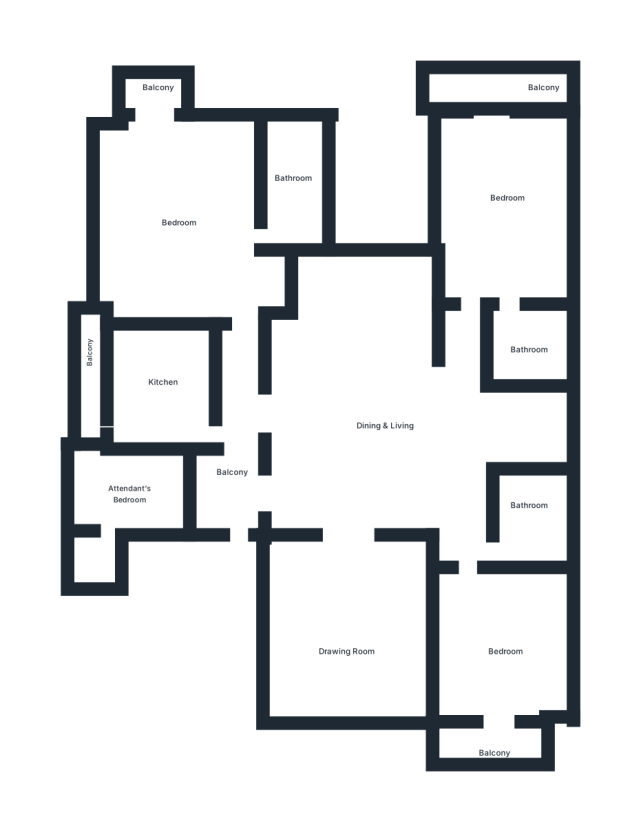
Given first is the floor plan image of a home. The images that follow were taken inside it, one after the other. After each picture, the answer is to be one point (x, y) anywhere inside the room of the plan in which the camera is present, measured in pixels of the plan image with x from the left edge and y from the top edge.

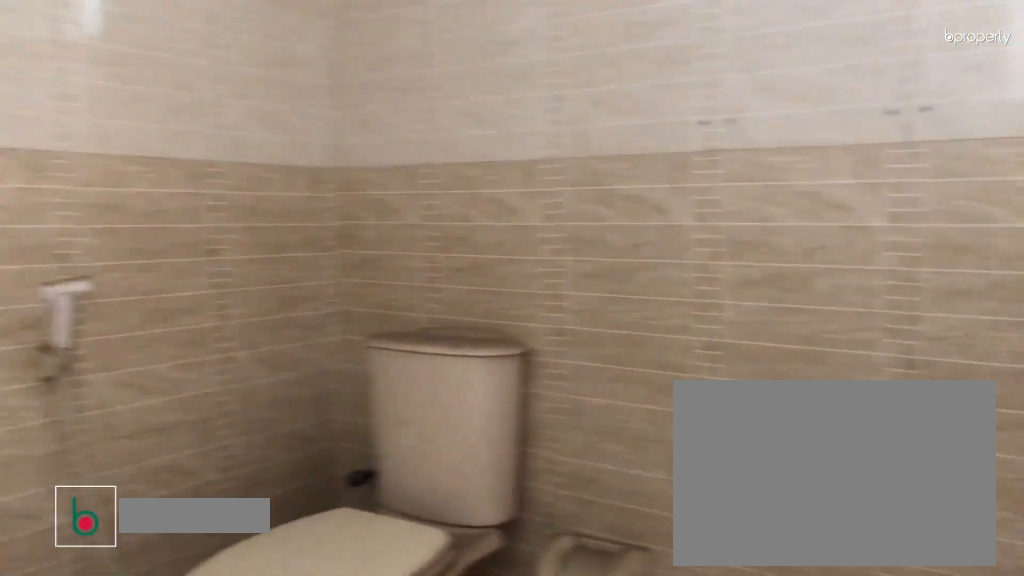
(530, 518)
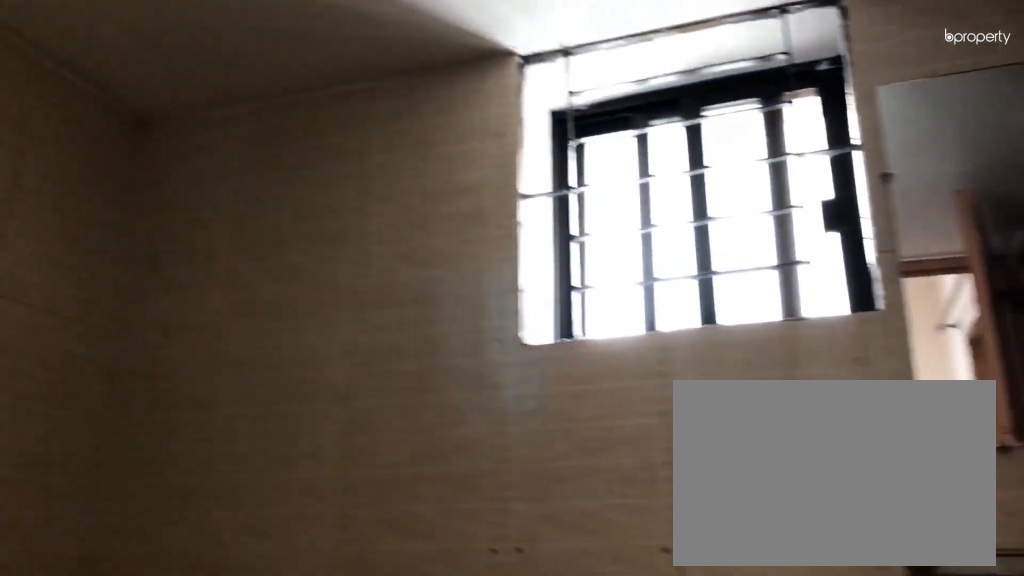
(530, 518)
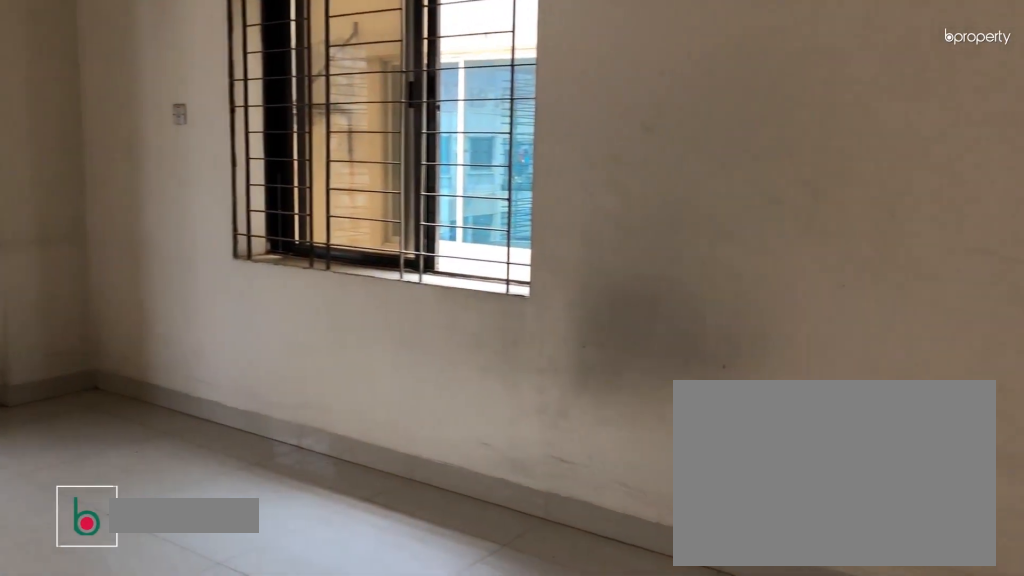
(505, 197)
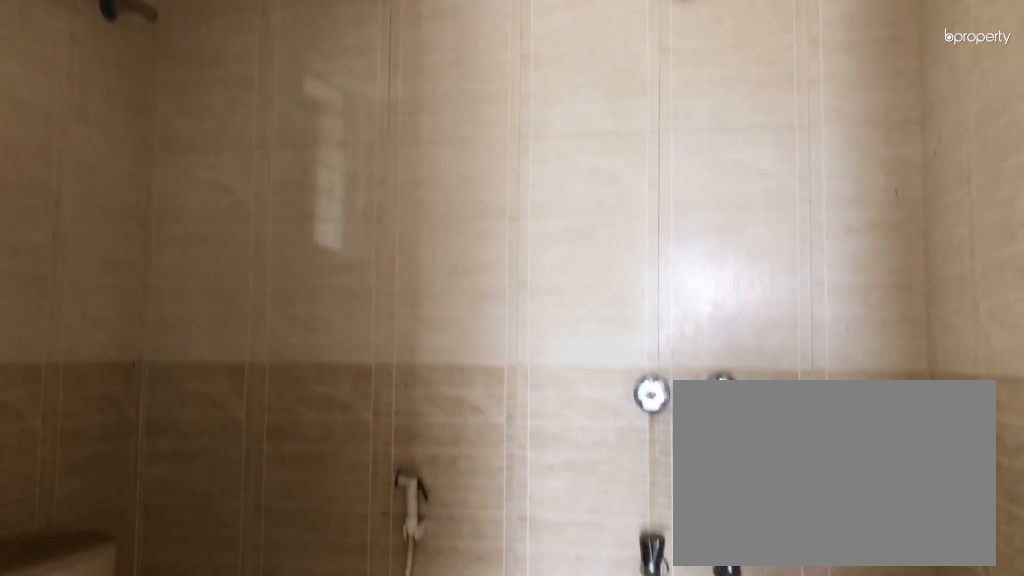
(529, 354)
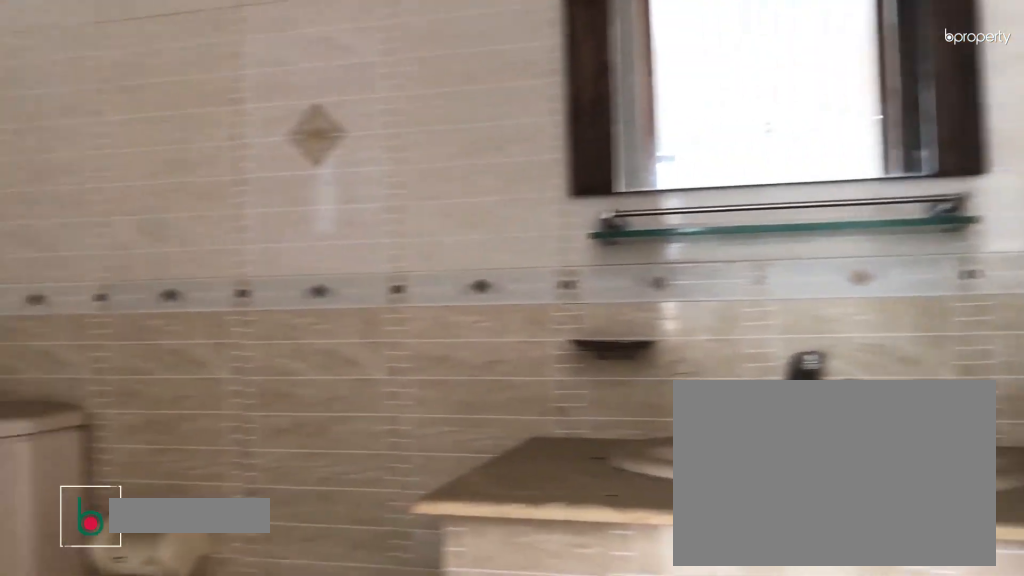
(292, 179)
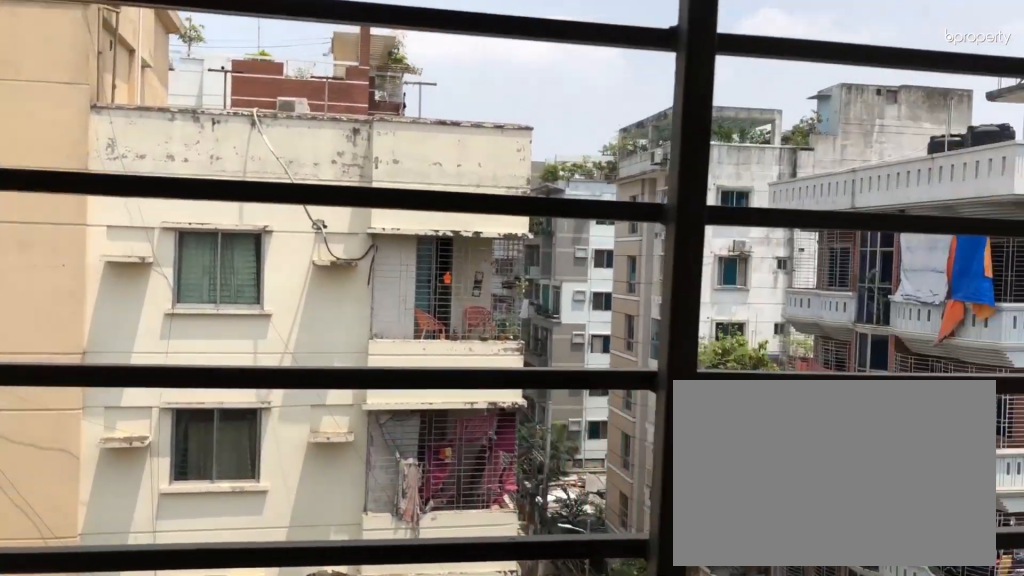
(152, 98)
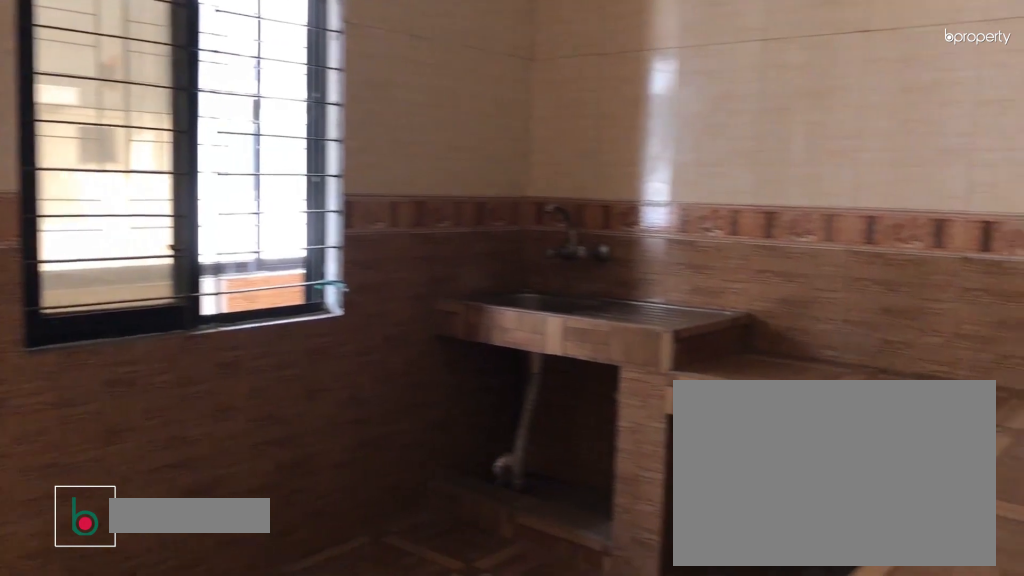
(162, 393)
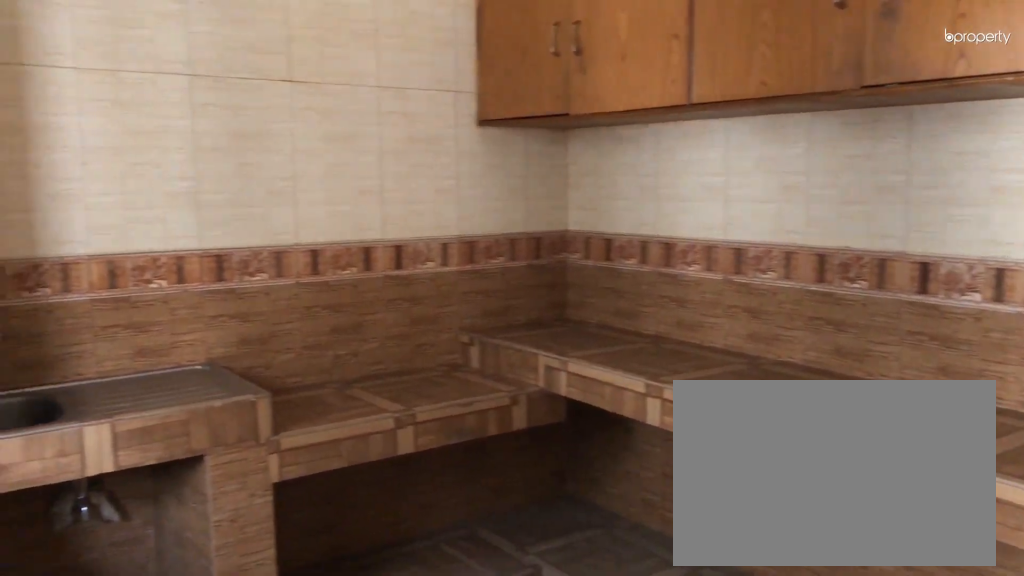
(163, 392)
